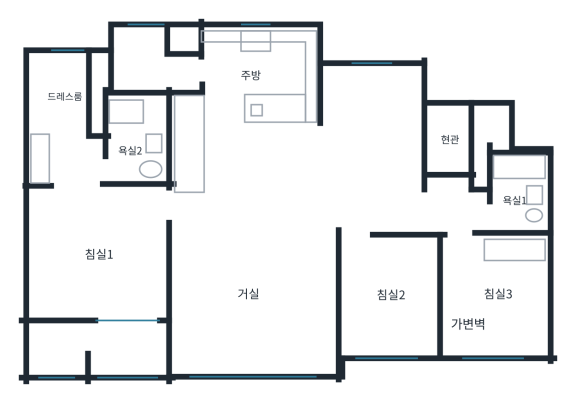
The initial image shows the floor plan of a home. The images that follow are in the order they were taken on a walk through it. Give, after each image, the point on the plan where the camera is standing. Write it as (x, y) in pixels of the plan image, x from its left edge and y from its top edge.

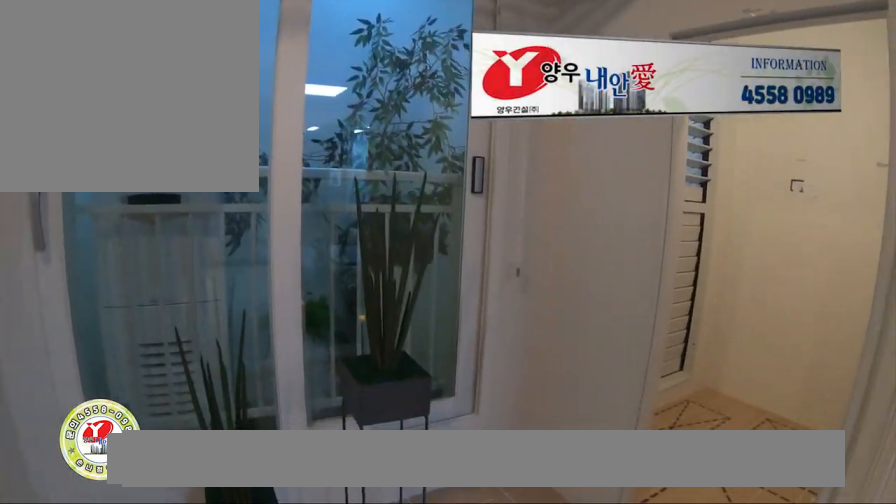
(99, 274)
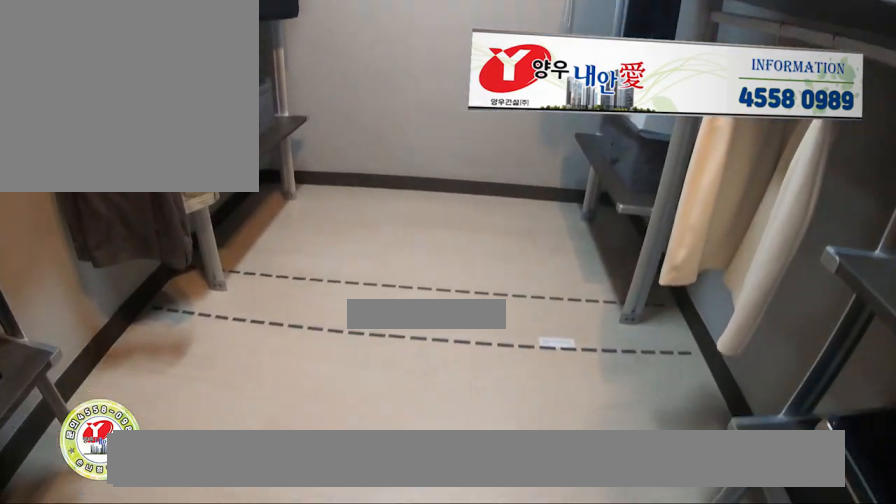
(99, 104)
